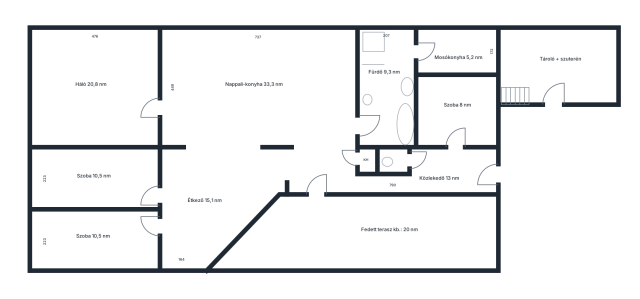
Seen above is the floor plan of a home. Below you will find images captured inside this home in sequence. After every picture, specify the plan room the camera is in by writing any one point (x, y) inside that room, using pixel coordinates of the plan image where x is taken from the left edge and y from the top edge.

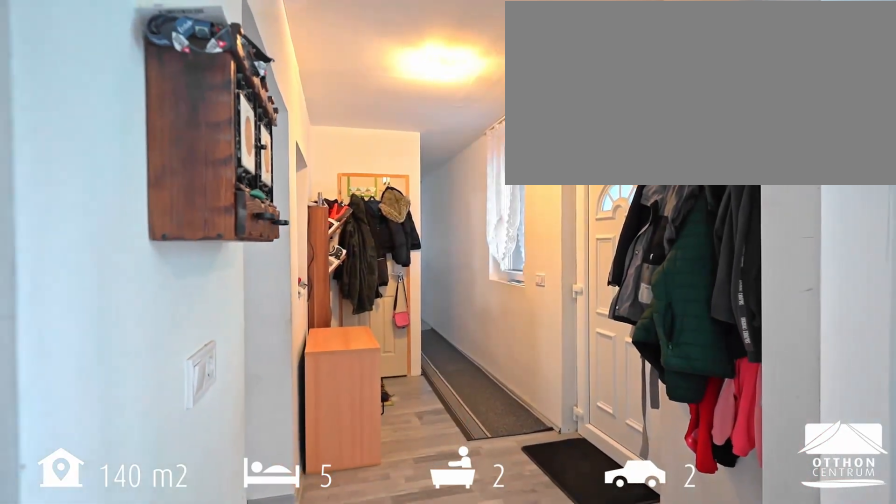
(390, 184)
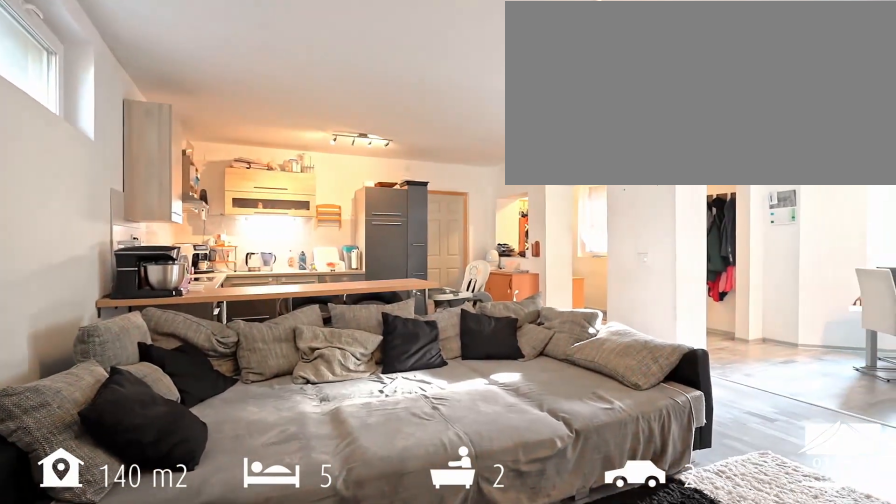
(259, 88)
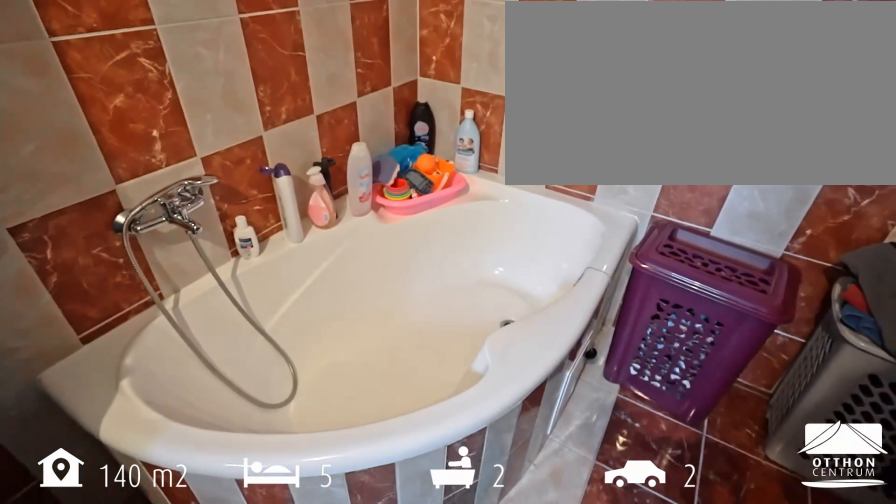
(386, 91)
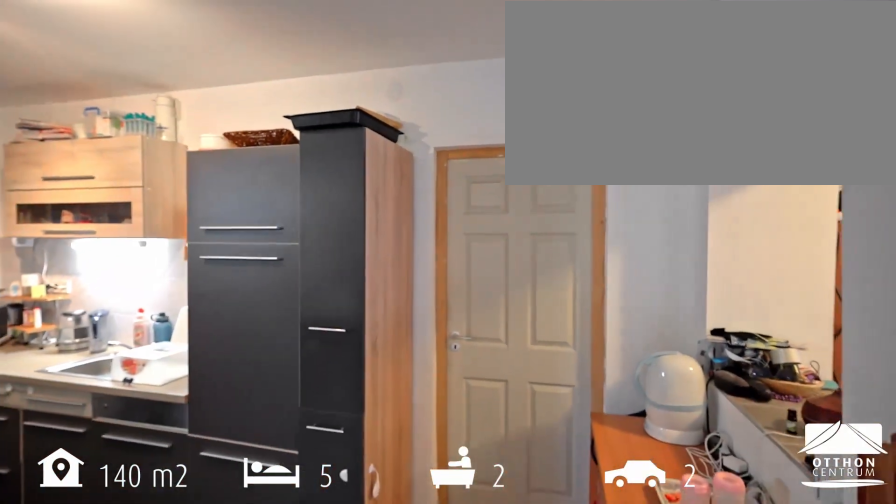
(321, 125)
